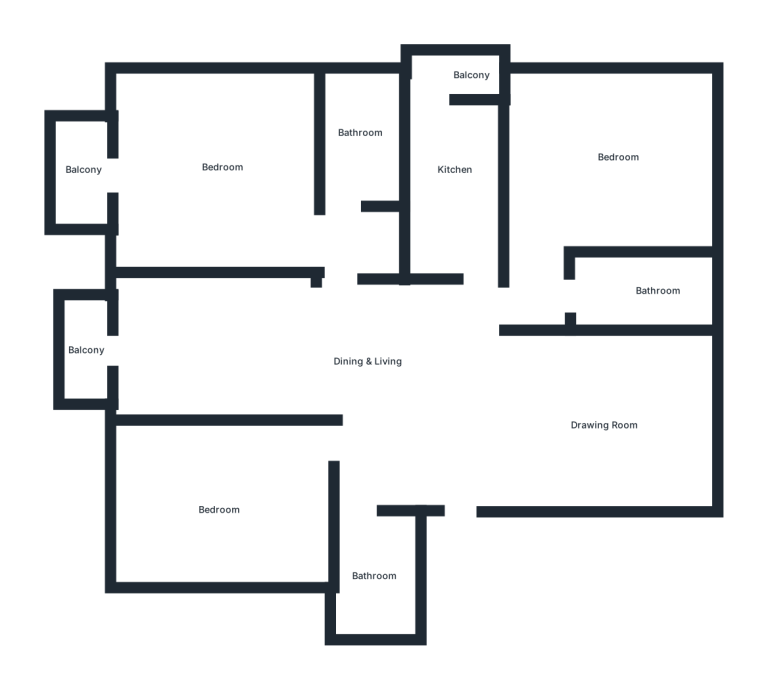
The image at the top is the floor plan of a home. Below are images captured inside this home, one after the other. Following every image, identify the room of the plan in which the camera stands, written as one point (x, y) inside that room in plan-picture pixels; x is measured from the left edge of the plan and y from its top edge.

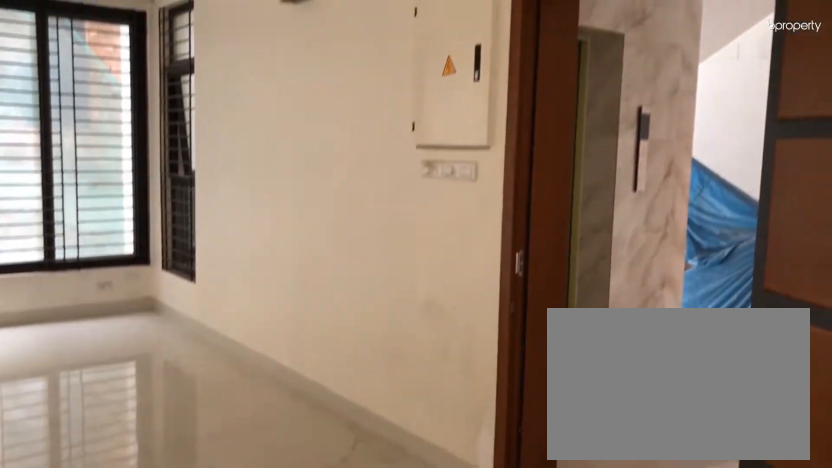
(602, 421)
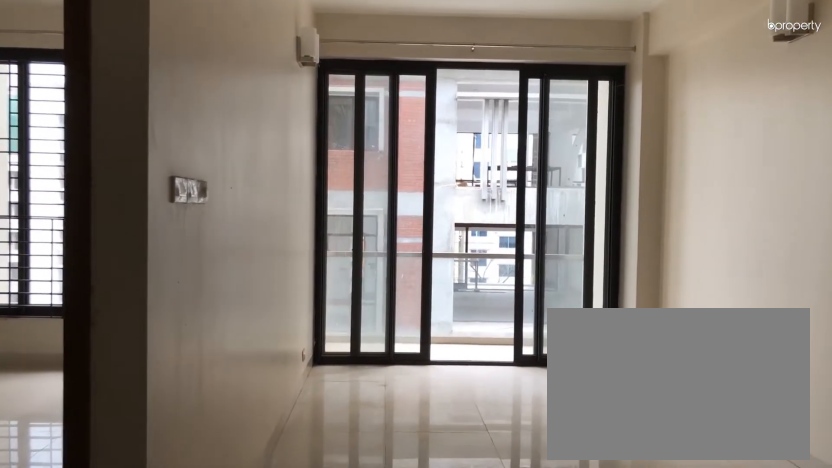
(211, 359)
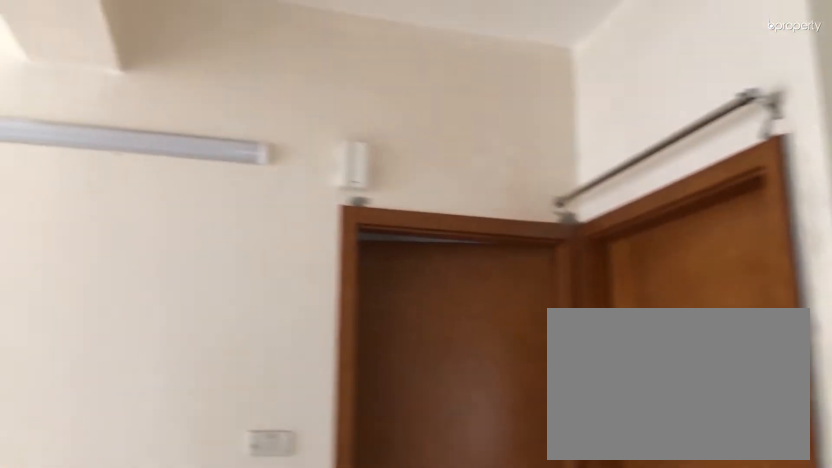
(411, 387)
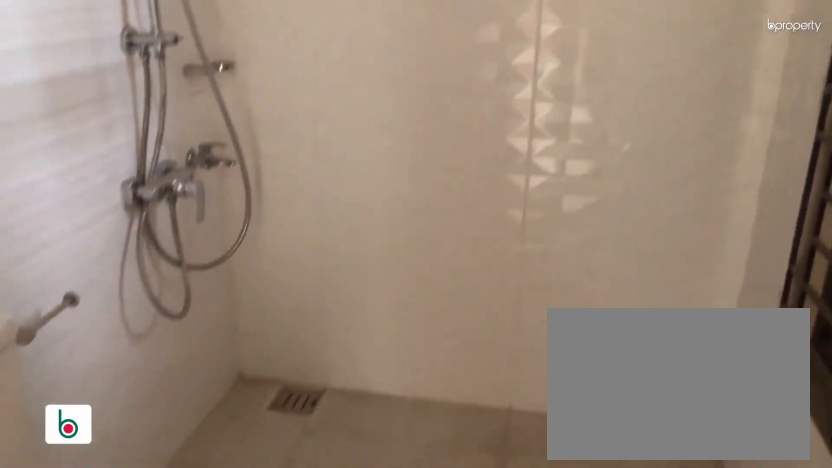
(371, 577)
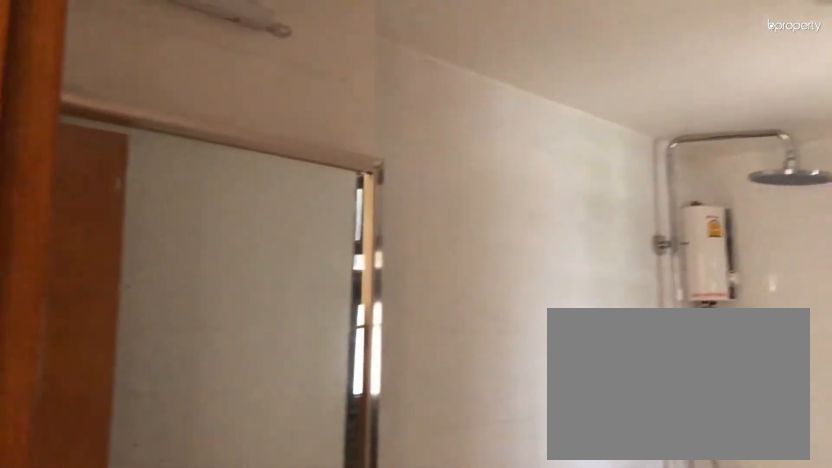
(371, 577)
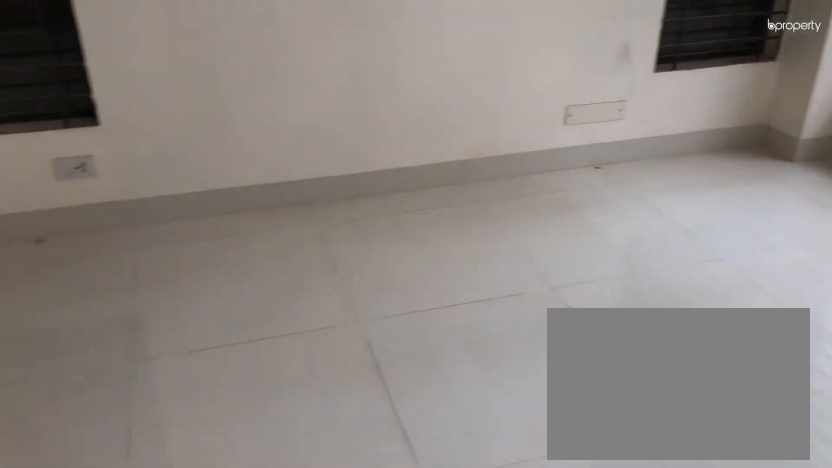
(216, 509)
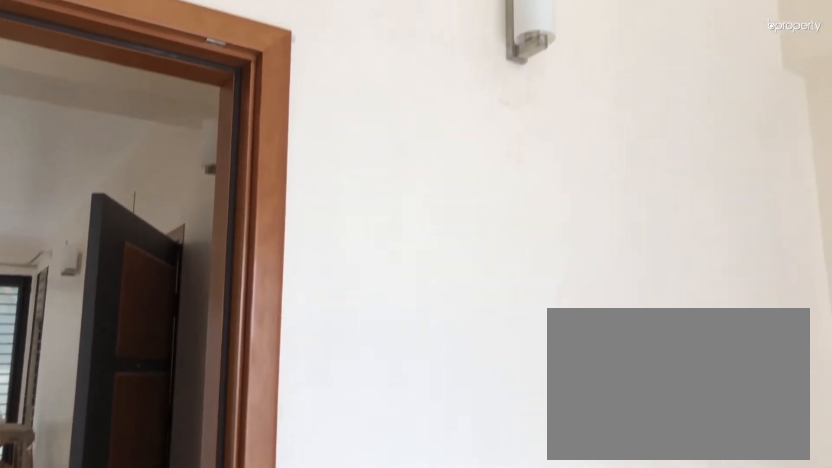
(216, 509)
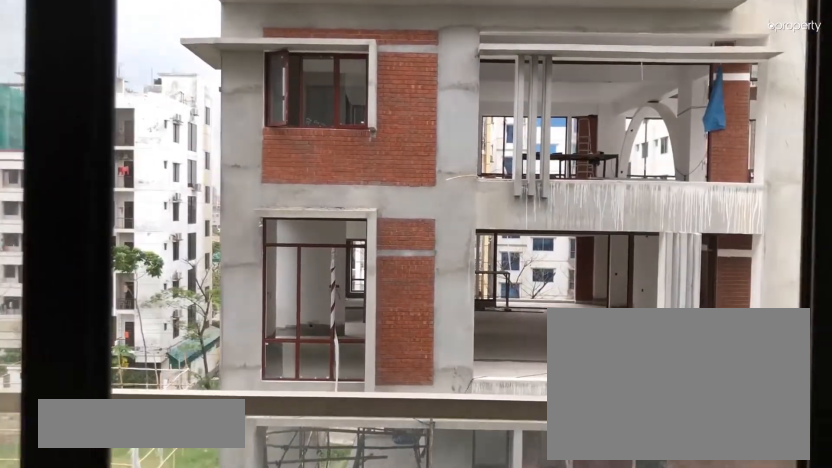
(83, 351)
